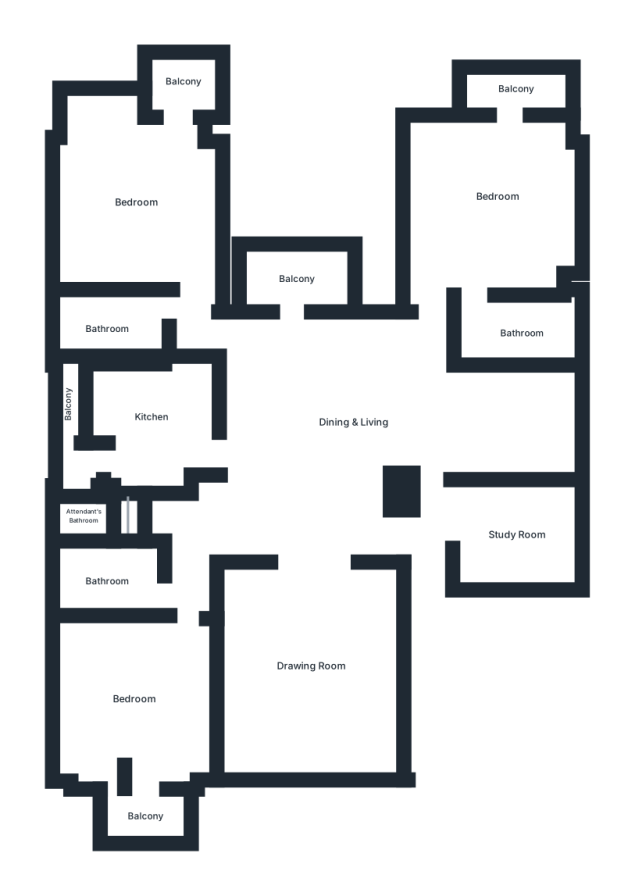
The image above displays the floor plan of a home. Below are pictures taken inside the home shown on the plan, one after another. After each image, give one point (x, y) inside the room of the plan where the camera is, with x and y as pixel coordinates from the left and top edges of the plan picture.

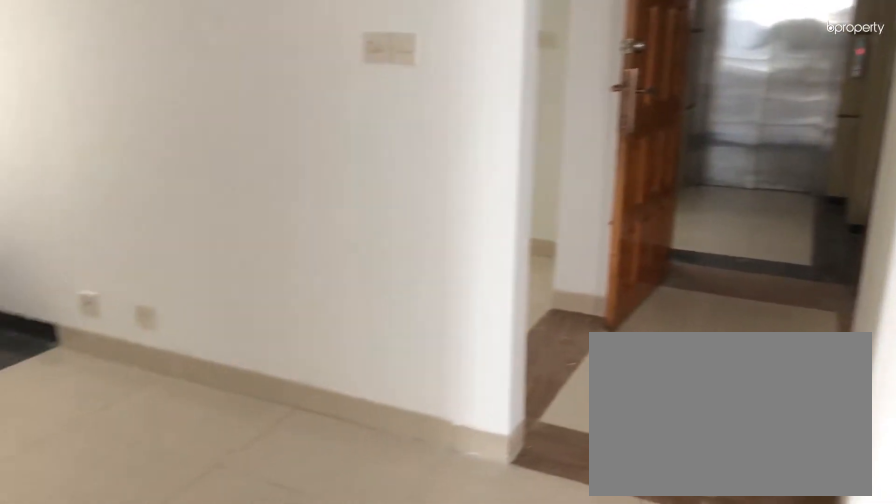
(392, 429)
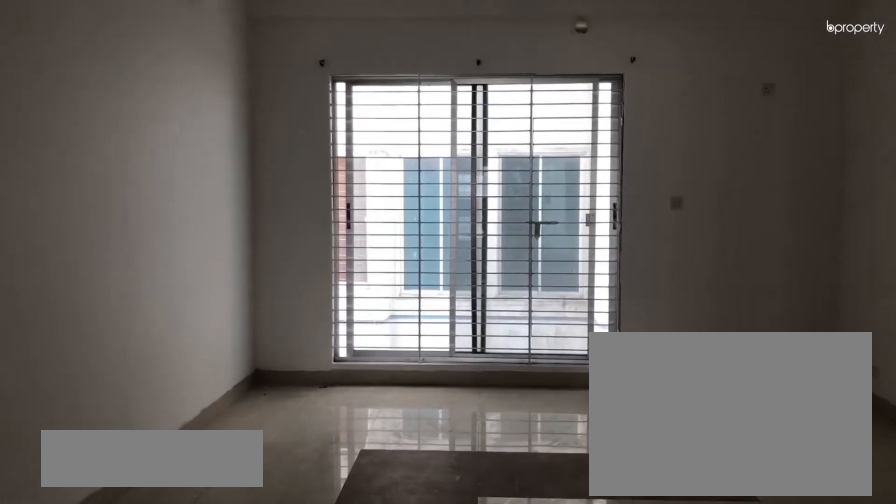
(306, 660)
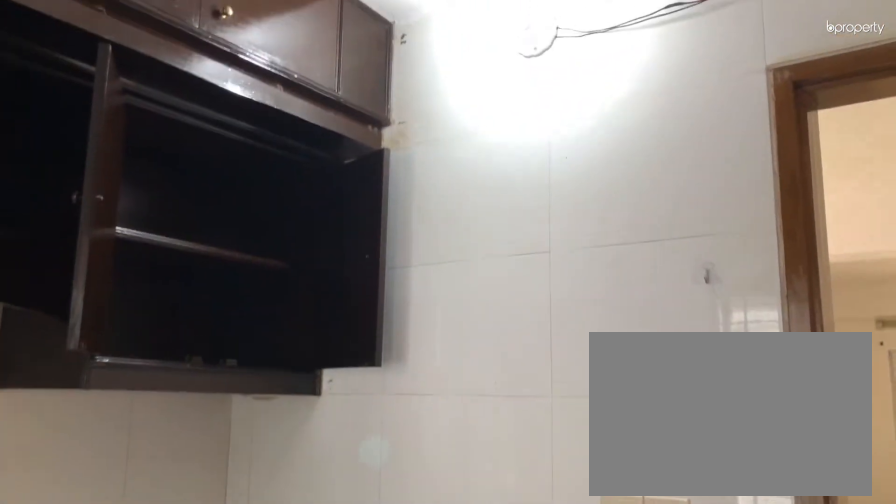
(153, 425)
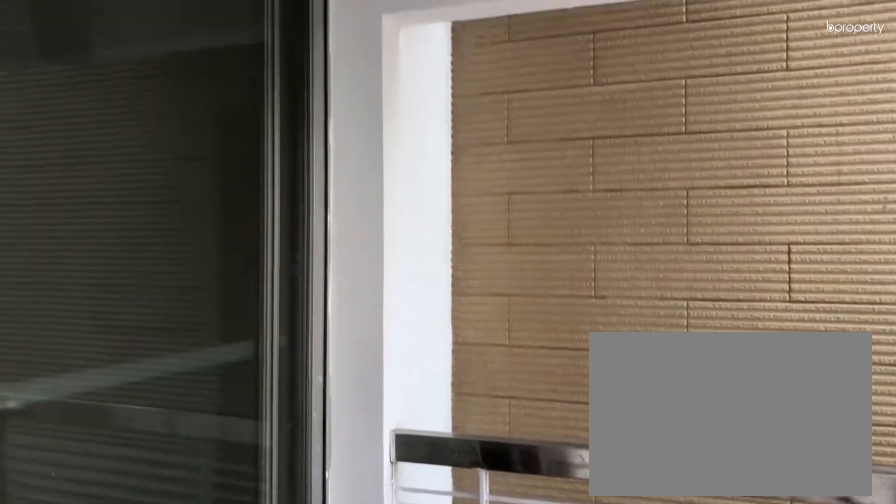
(288, 271)
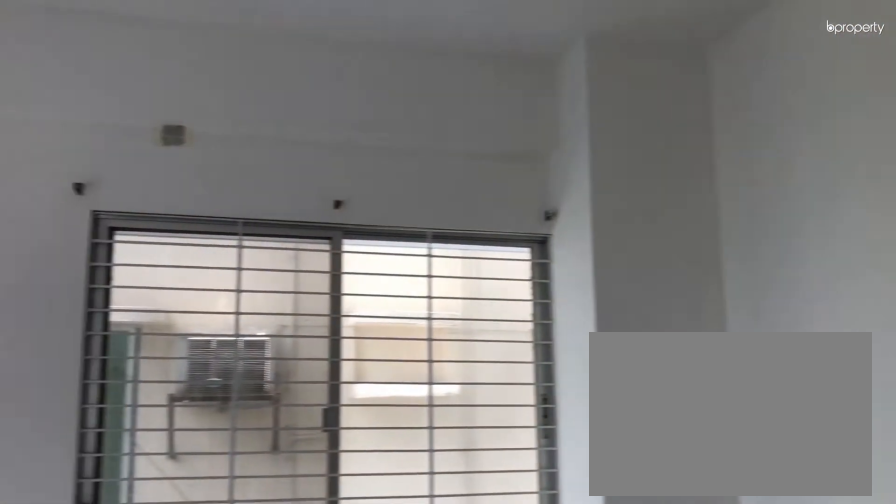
(494, 194)
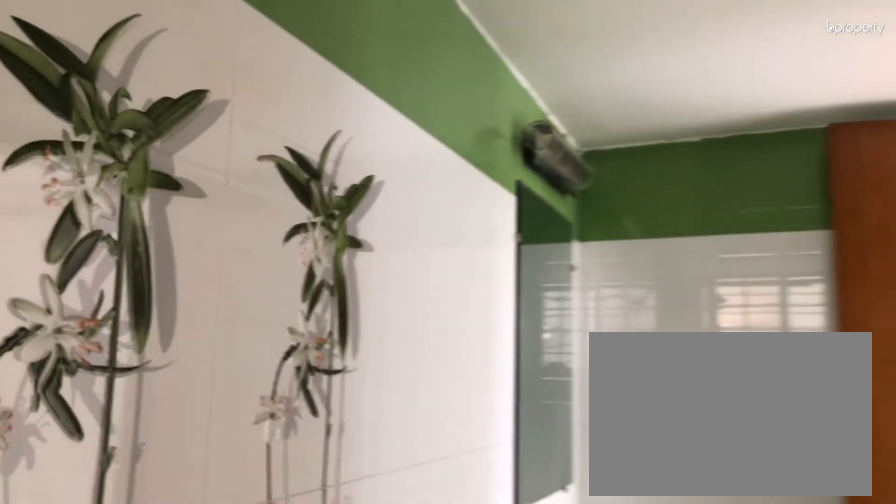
(516, 325)
